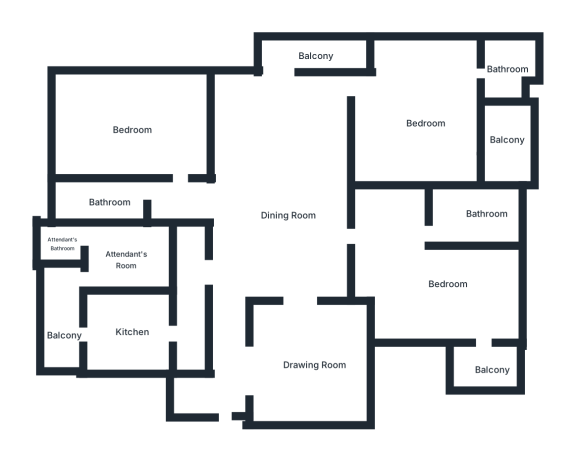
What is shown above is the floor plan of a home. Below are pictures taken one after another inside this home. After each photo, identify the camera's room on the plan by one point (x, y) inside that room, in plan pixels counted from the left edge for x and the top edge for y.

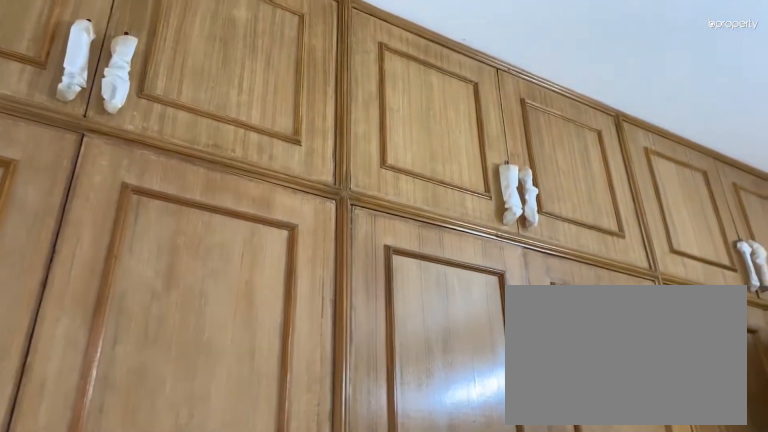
(131, 131)
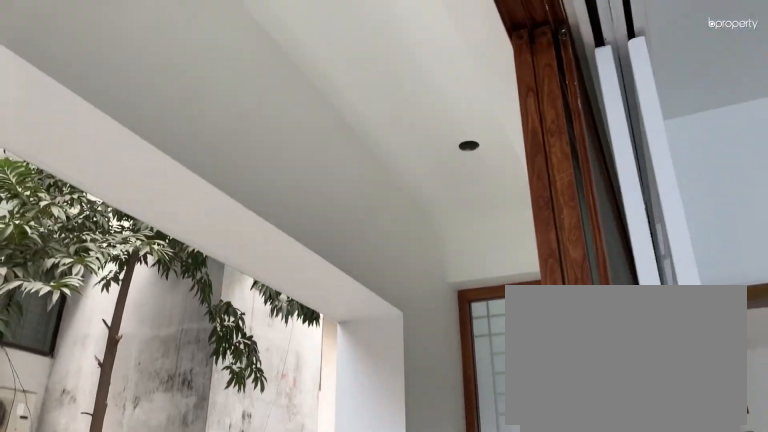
(312, 54)
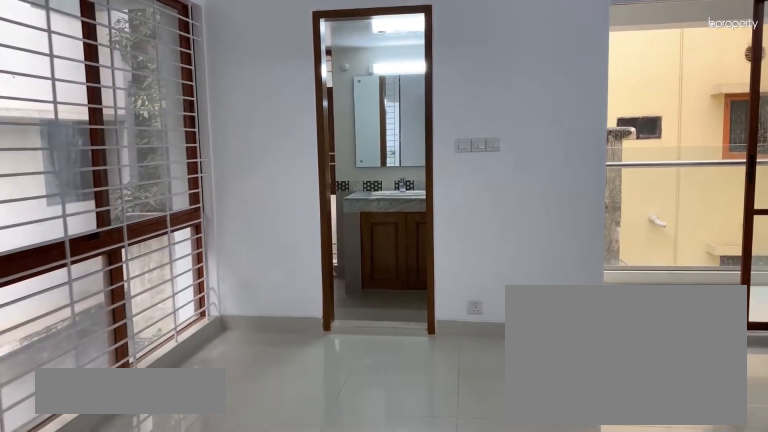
(427, 121)
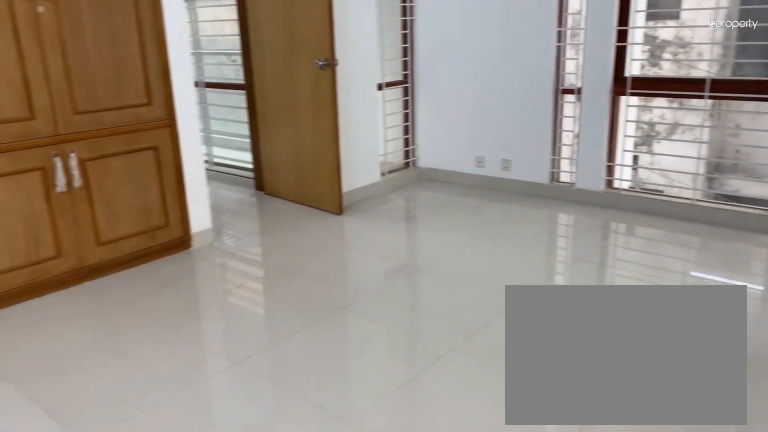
(427, 121)
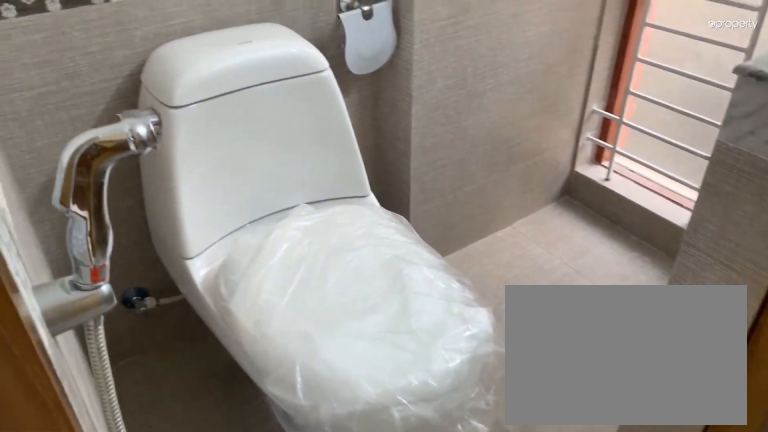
(509, 72)
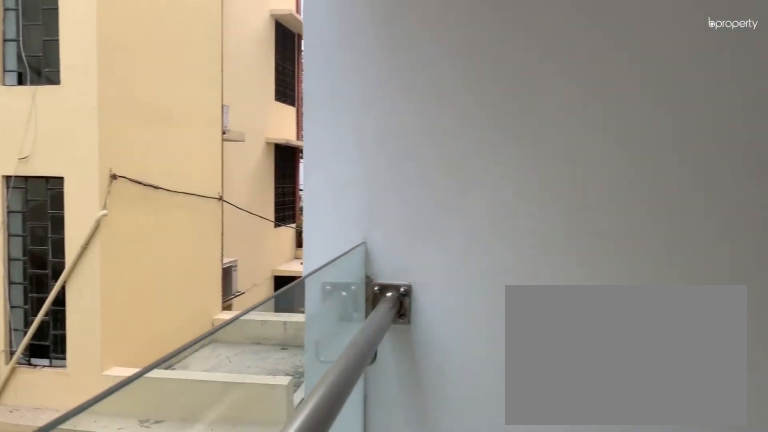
(510, 138)
